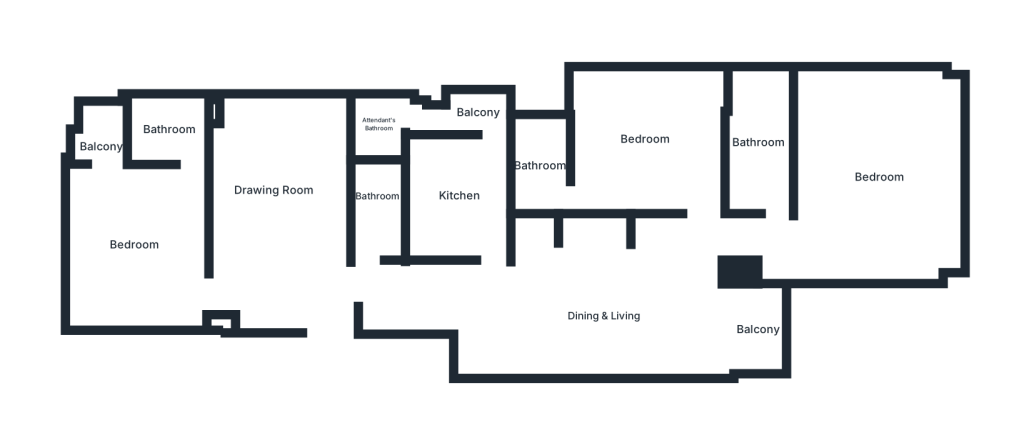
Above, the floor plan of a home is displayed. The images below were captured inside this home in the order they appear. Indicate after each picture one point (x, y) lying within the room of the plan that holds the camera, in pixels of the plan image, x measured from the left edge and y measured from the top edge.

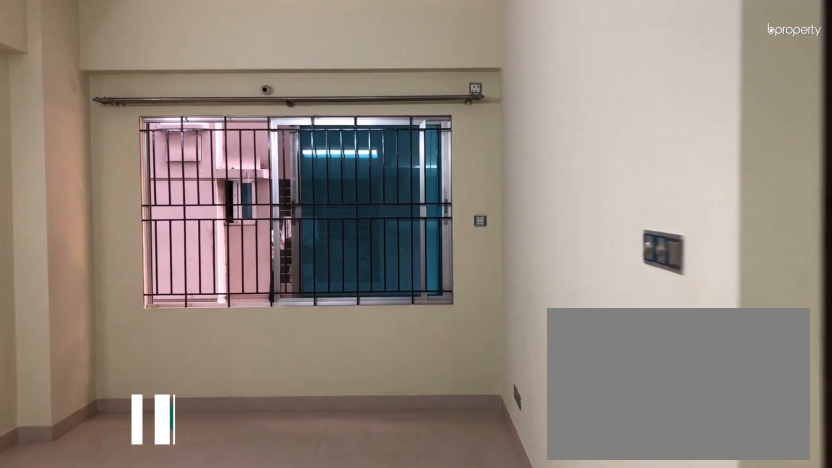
(319, 294)
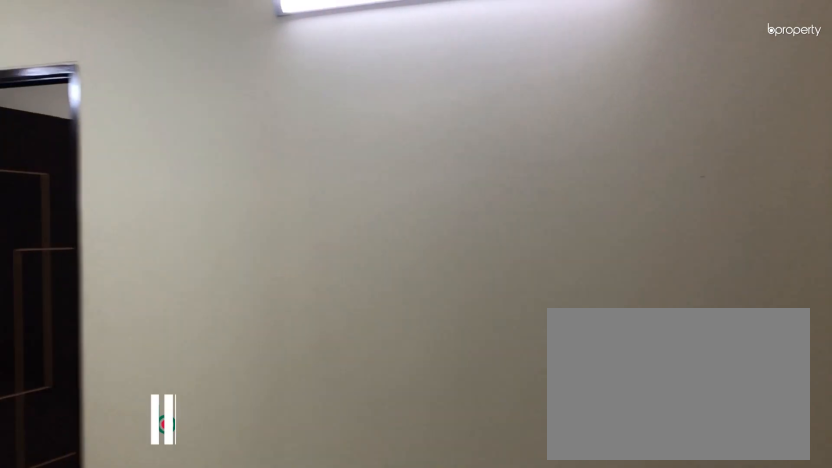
(283, 194)
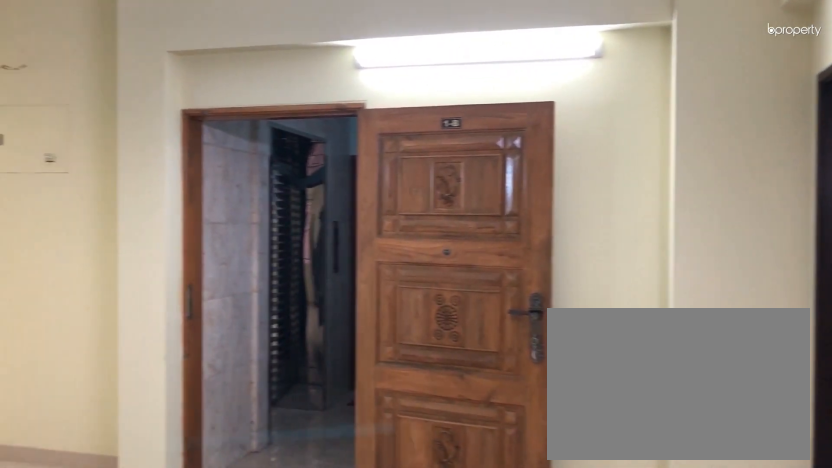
(283, 194)
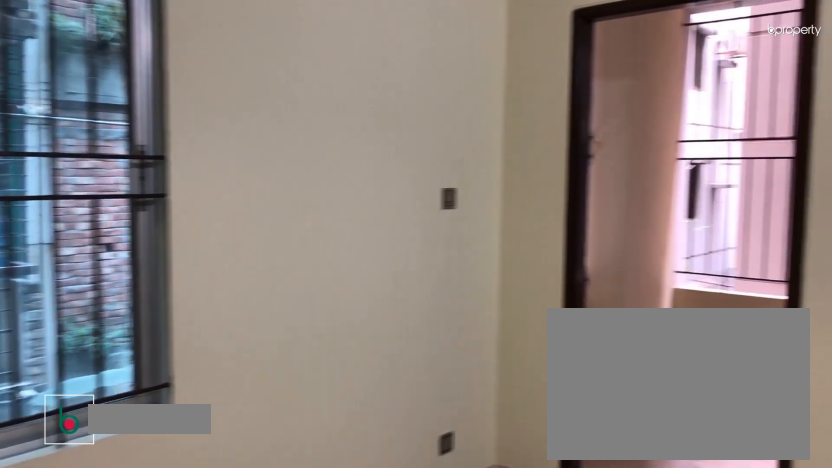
(137, 246)
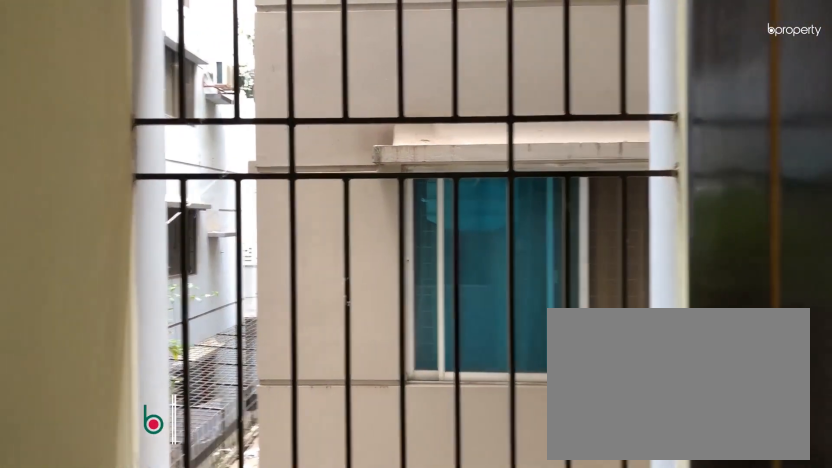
(99, 130)
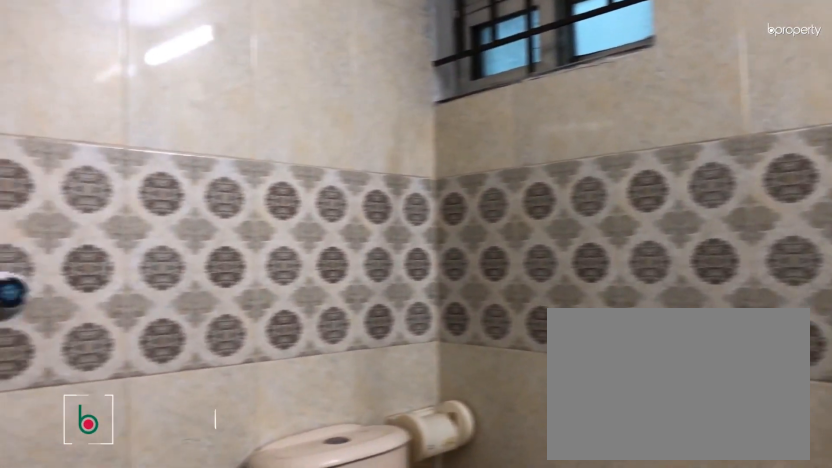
(161, 128)
